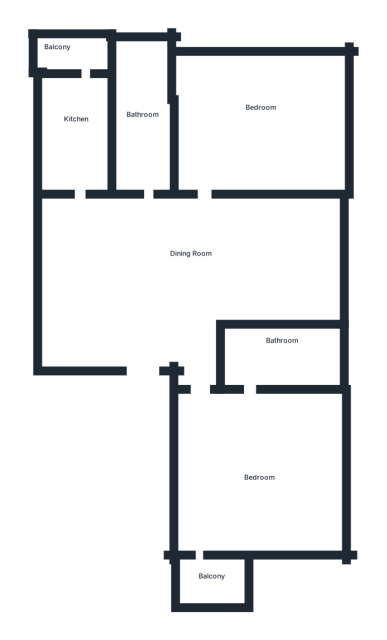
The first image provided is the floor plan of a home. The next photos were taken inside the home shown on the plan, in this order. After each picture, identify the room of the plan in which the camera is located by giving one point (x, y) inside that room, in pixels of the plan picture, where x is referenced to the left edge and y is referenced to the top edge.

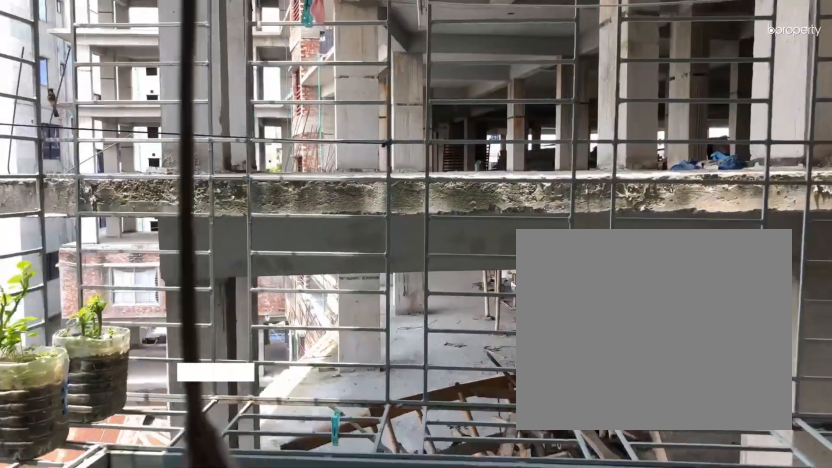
(218, 574)
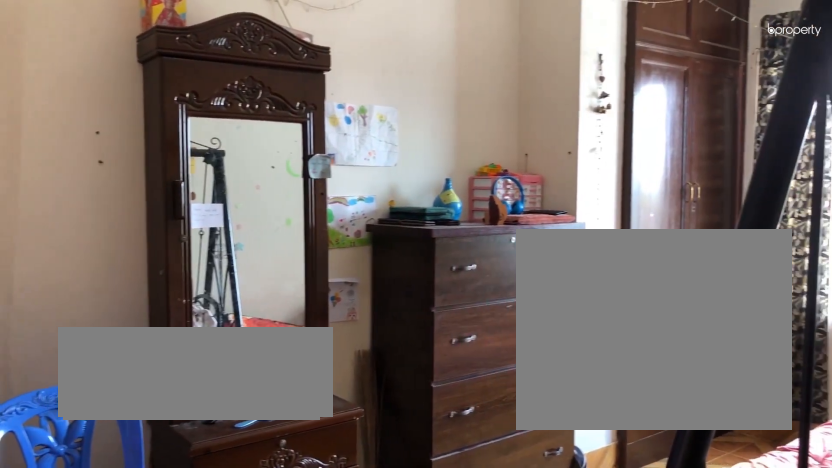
(269, 110)
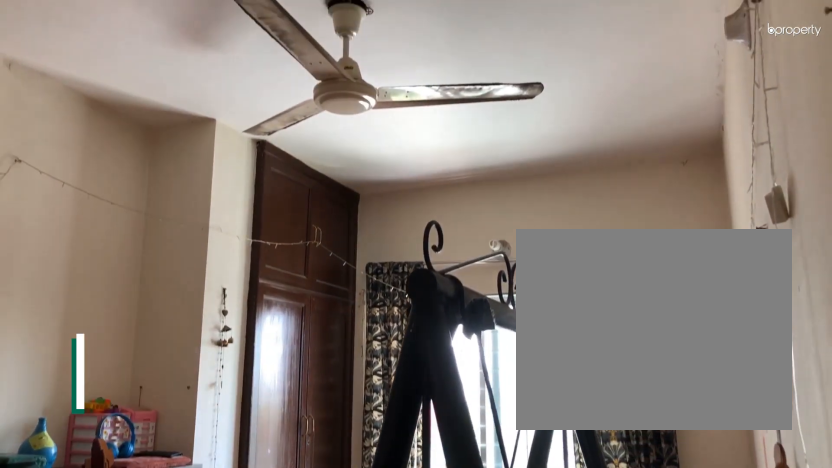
(269, 110)
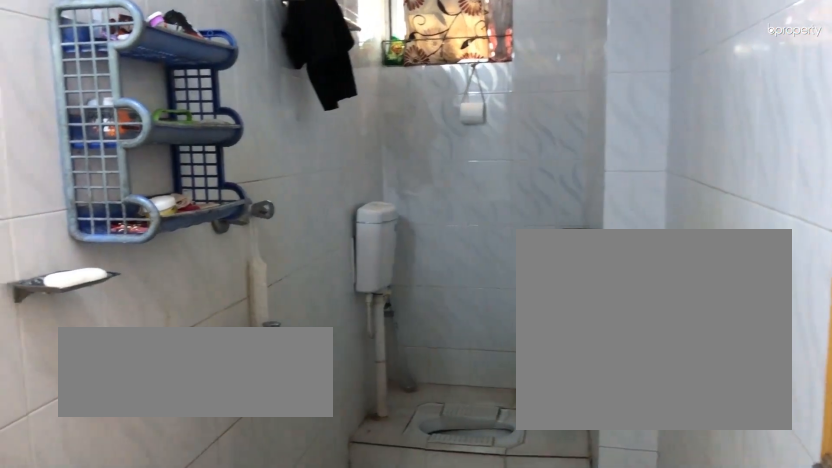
(142, 106)
